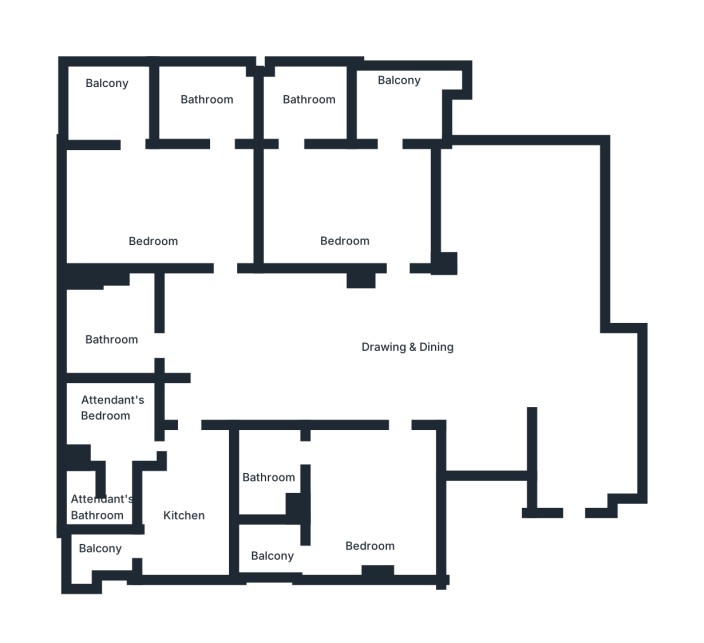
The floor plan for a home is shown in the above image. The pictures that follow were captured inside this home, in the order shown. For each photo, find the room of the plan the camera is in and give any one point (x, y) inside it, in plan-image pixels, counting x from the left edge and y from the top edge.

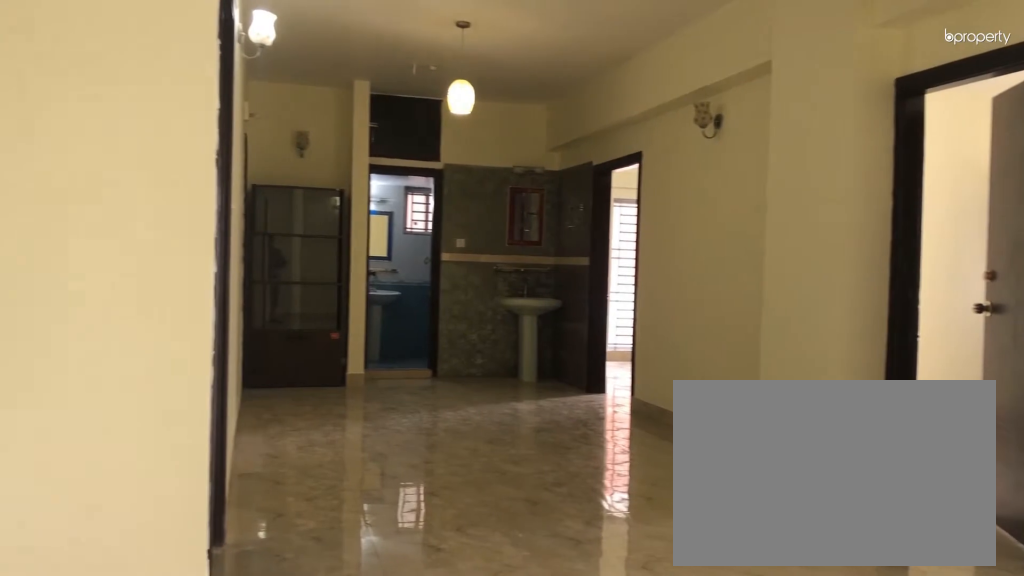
(444, 358)
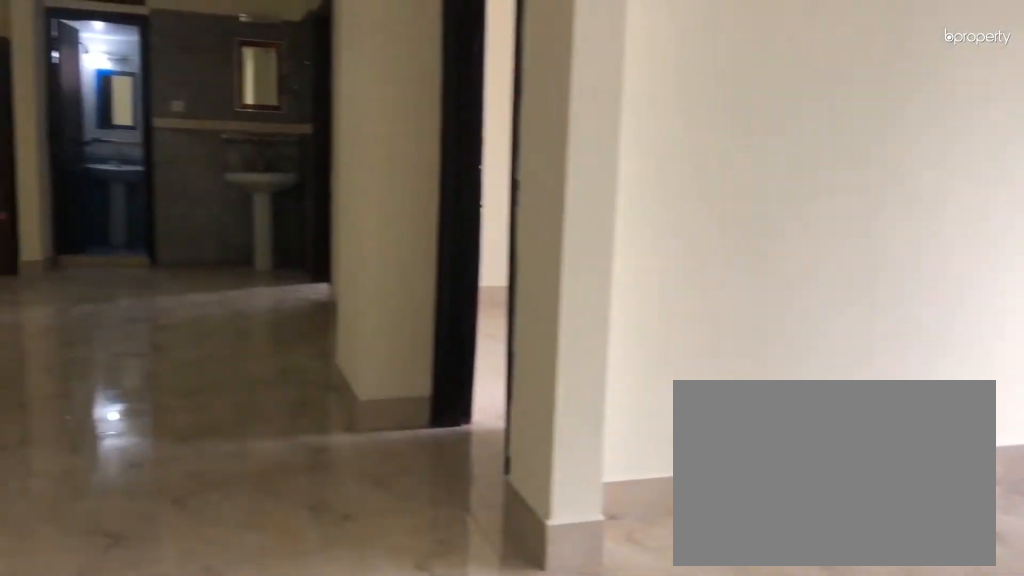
(444, 358)
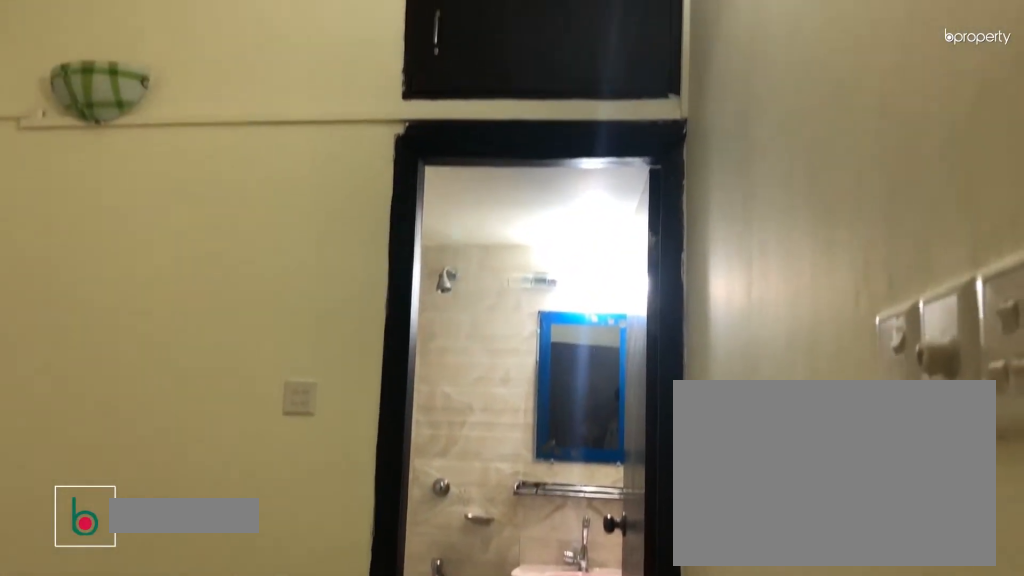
(366, 493)
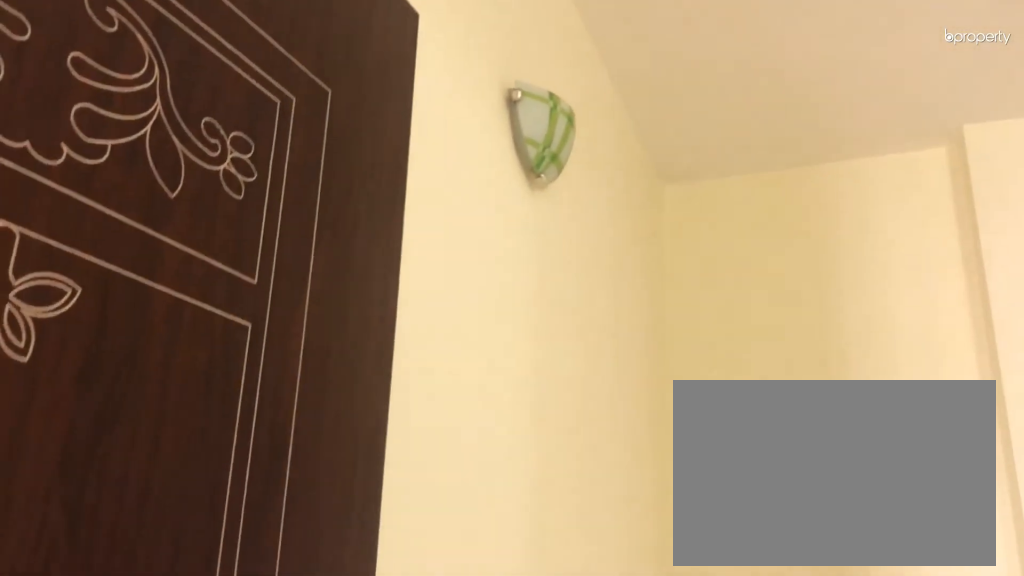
(366, 493)
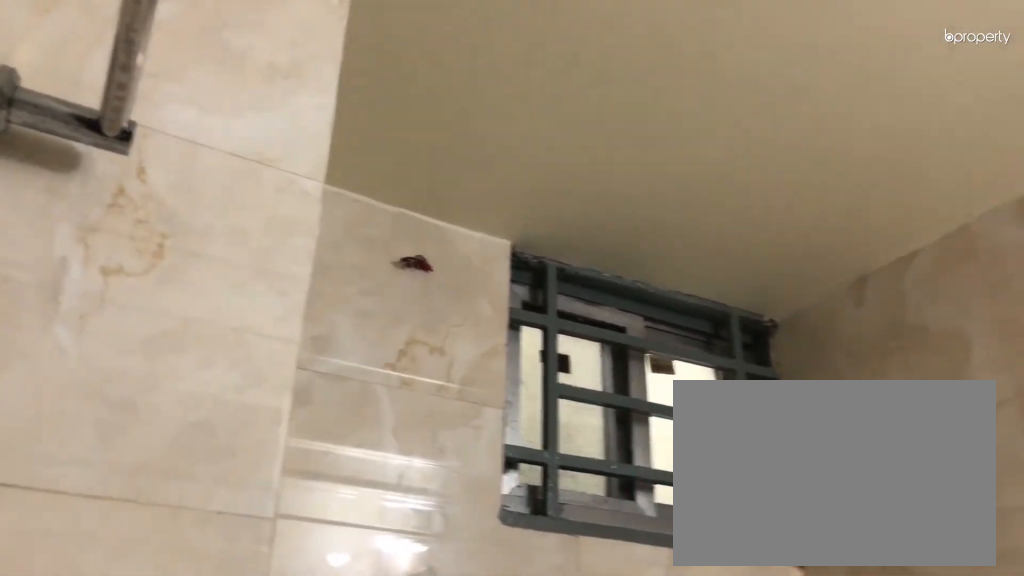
(268, 480)
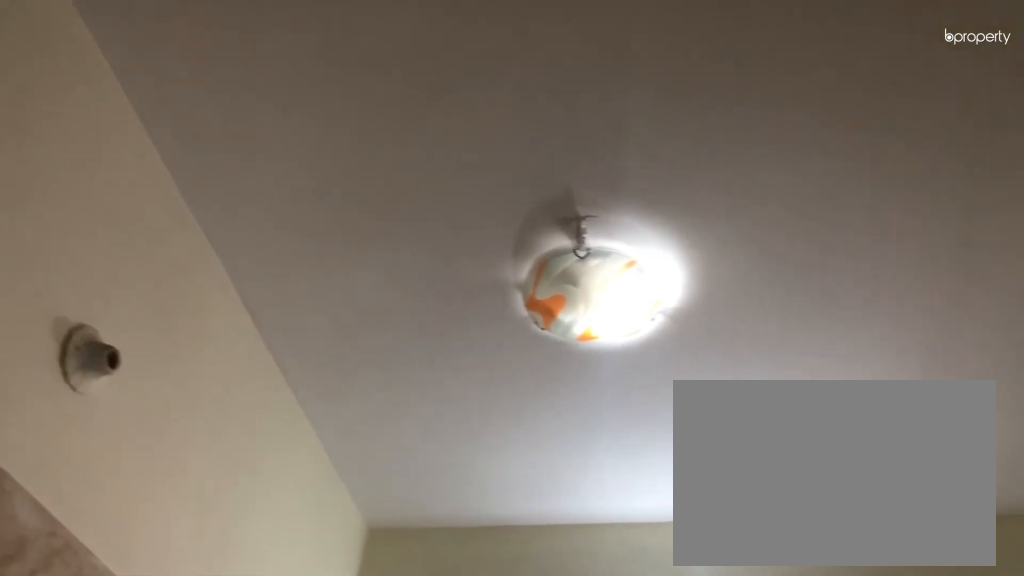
(190, 509)
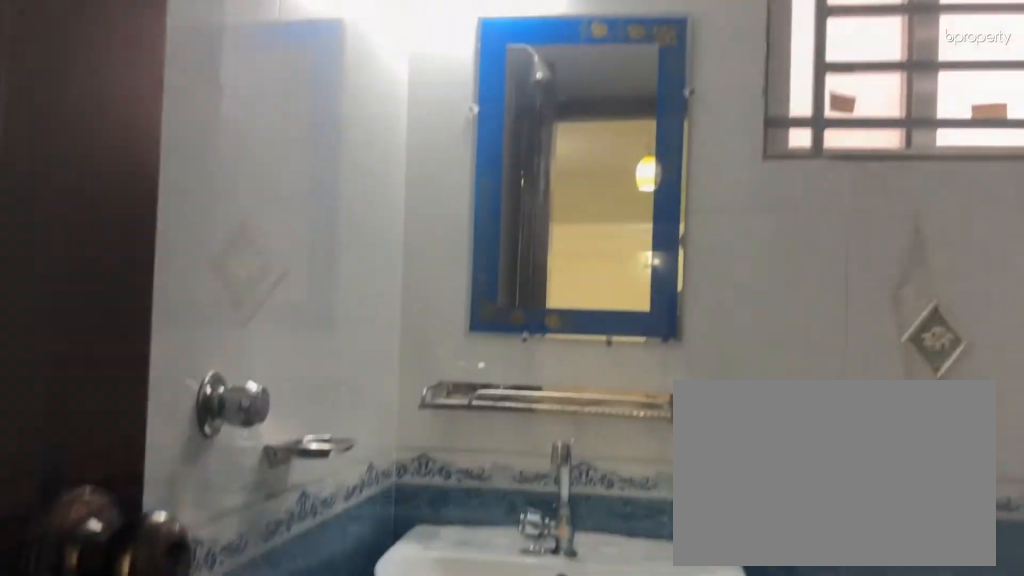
(112, 329)
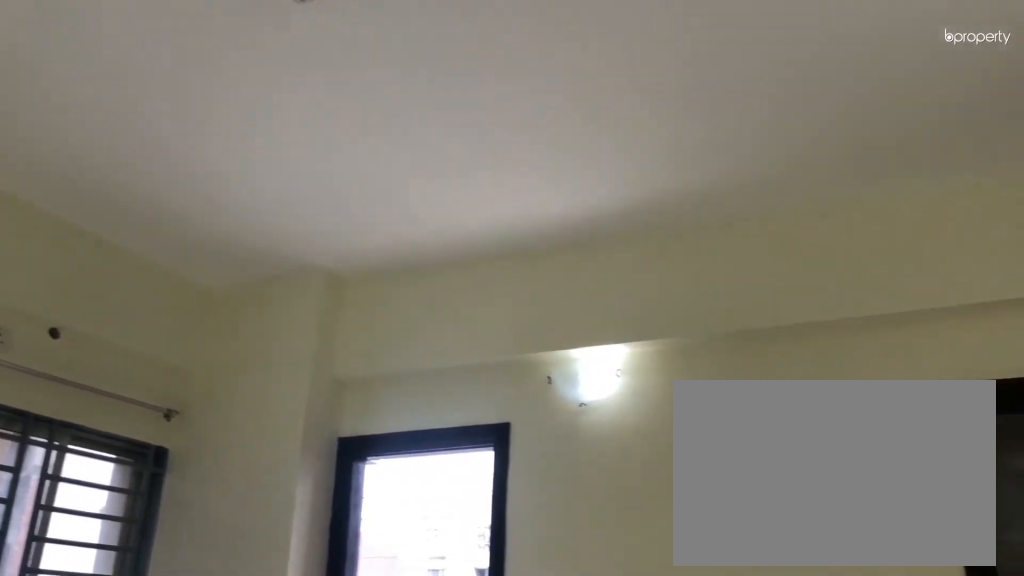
(161, 223)
